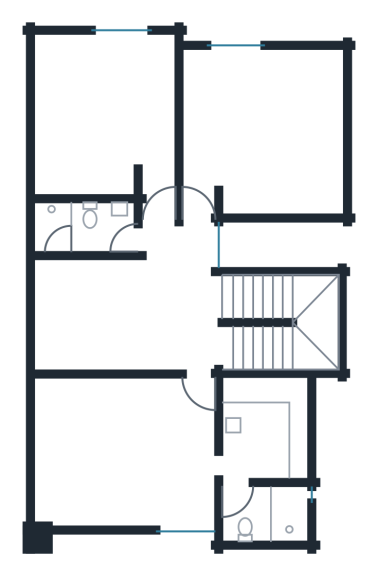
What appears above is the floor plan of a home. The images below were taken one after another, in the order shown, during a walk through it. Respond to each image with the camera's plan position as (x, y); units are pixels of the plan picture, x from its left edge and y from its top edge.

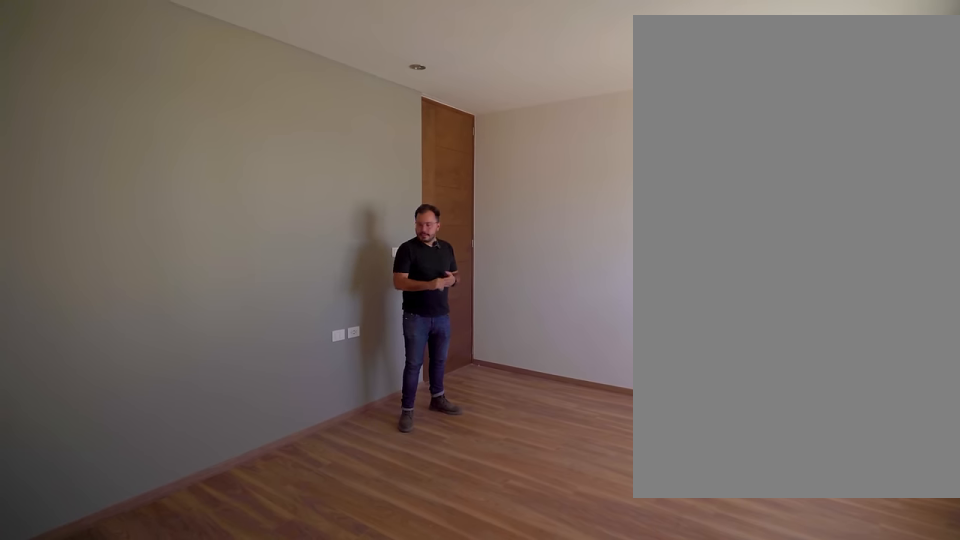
(56, 506)
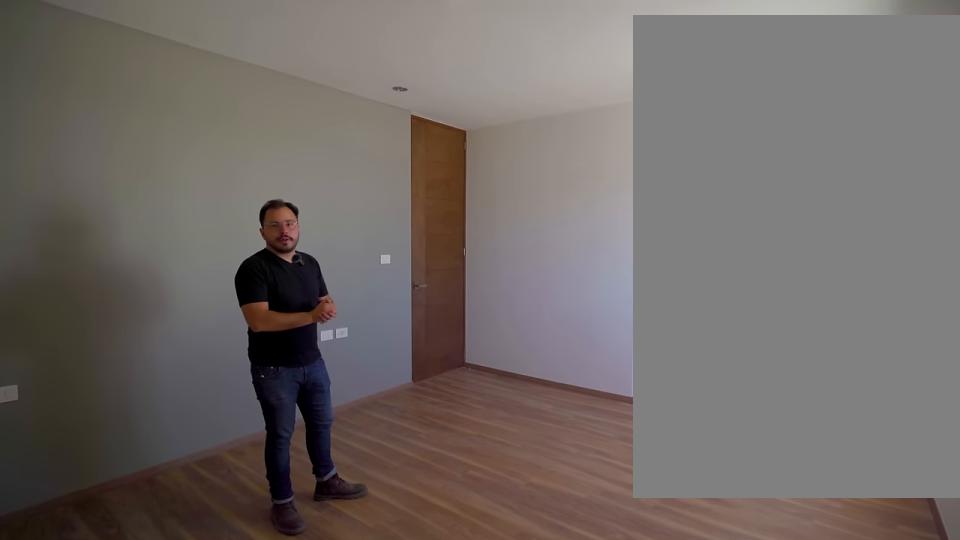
(54, 504)
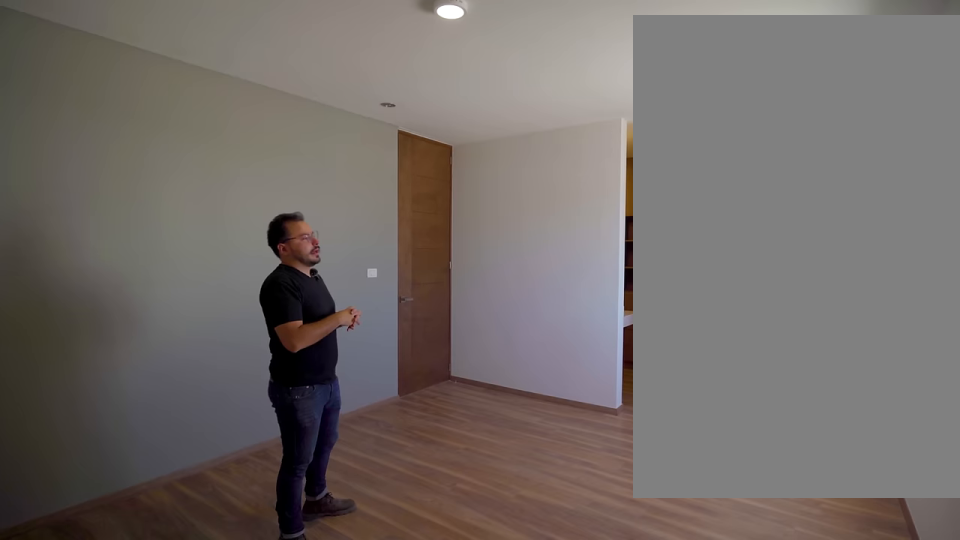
(54, 504)
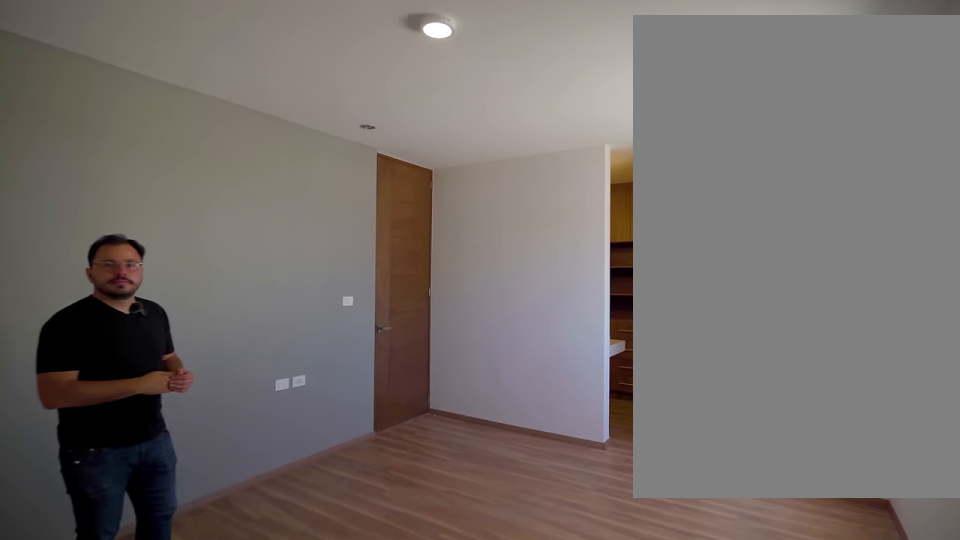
(53, 504)
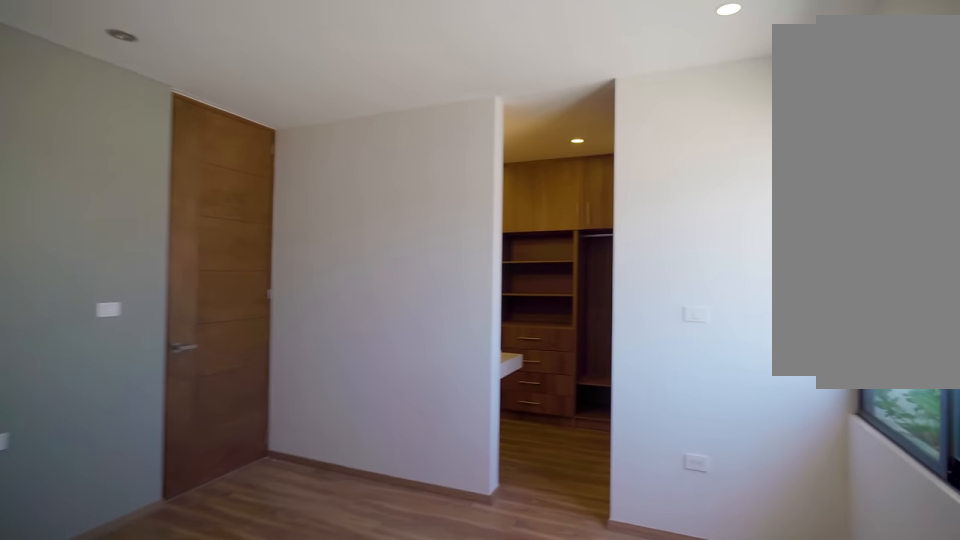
(75, 506)
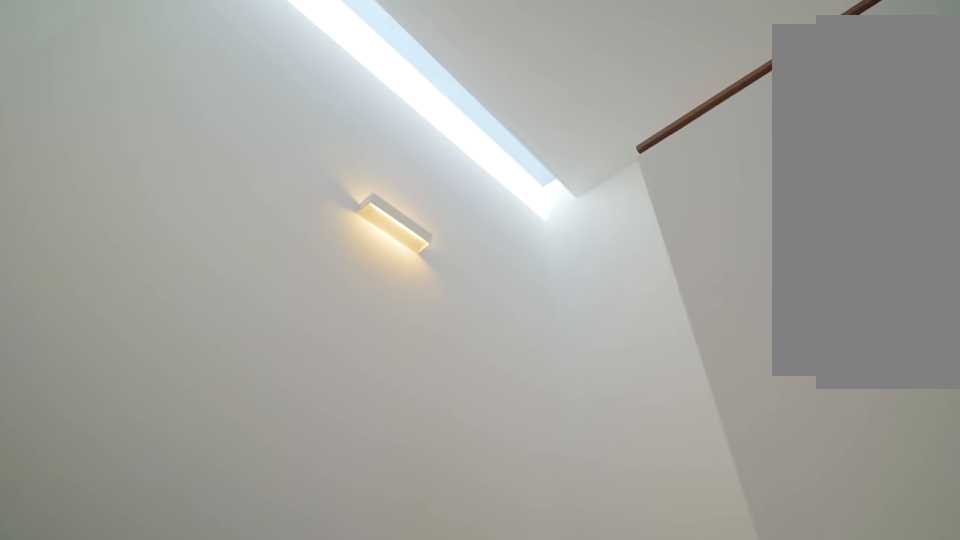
(297, 299)
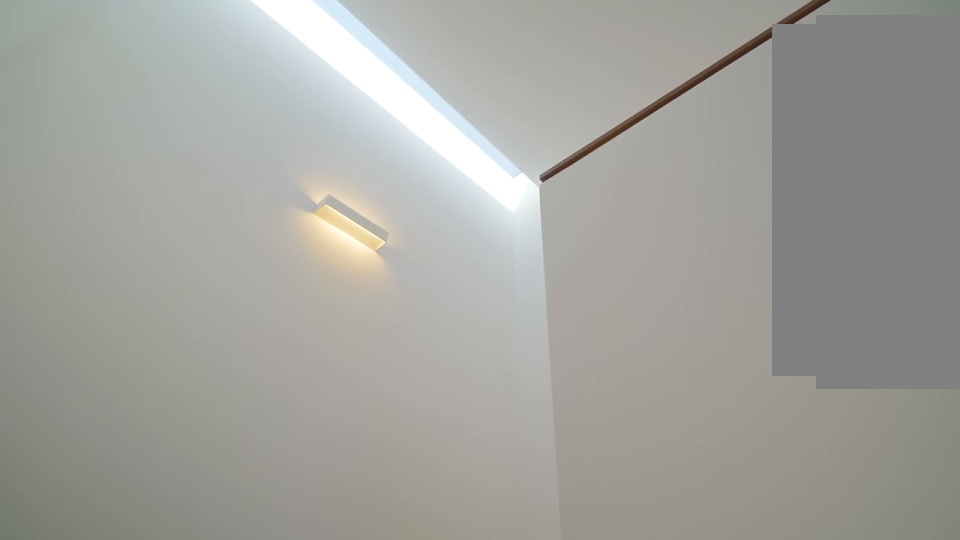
(276, 294)
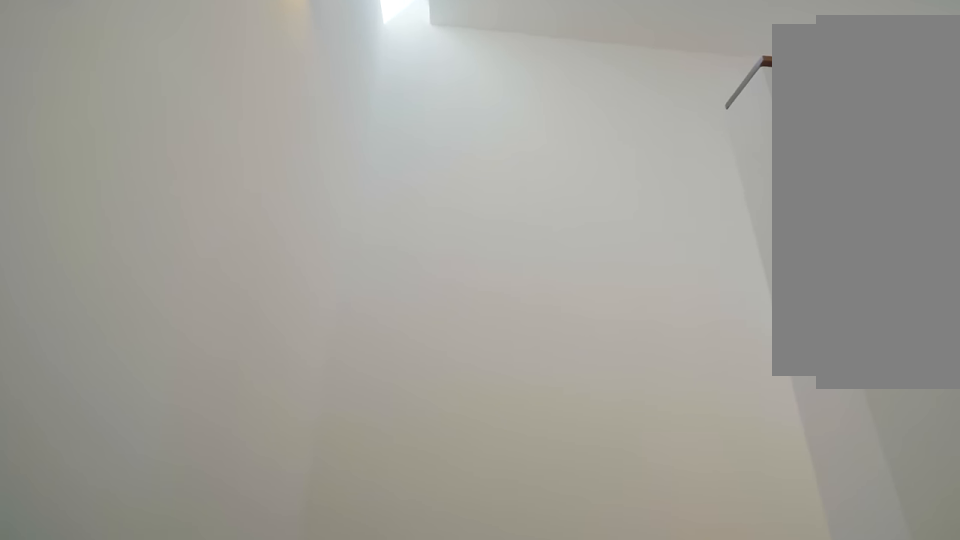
(303, 295)
